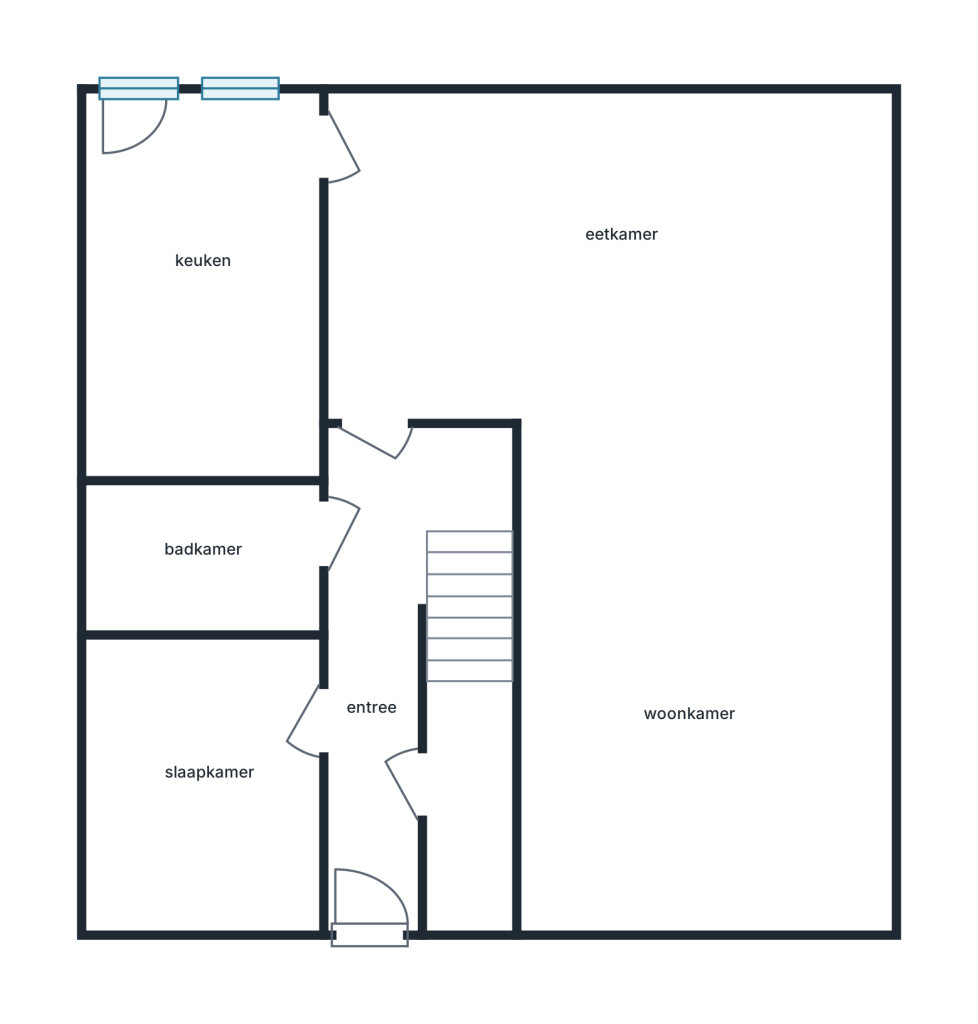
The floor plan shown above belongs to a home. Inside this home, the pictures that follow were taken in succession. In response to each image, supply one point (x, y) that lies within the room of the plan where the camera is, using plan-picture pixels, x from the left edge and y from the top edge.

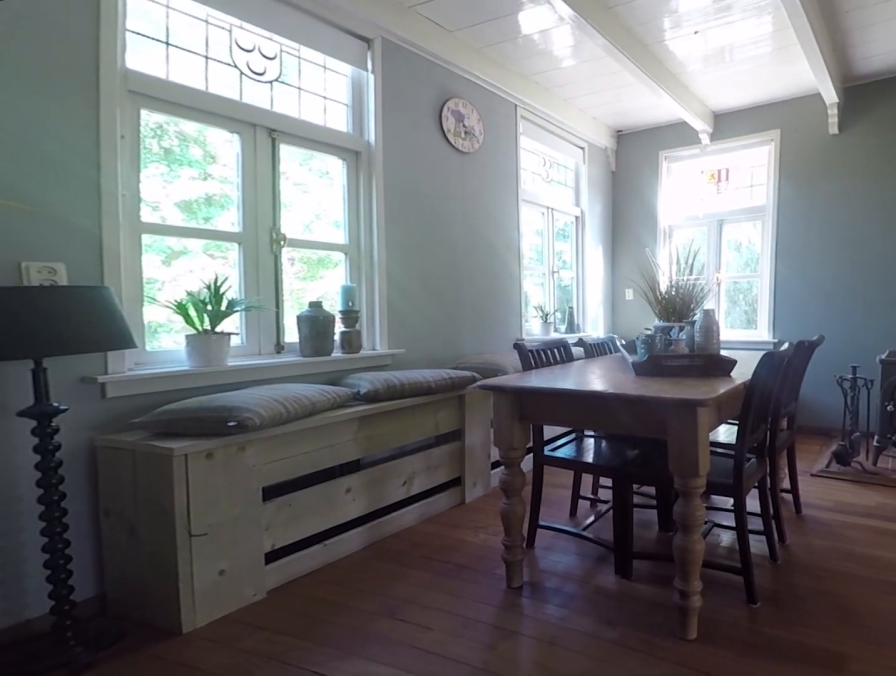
(875, 190)
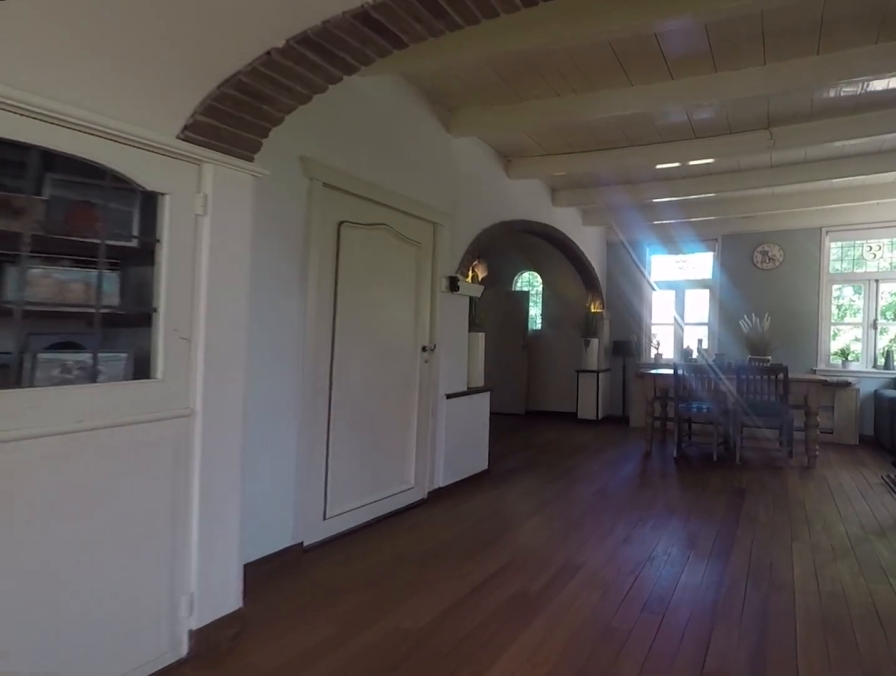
(875, 192)
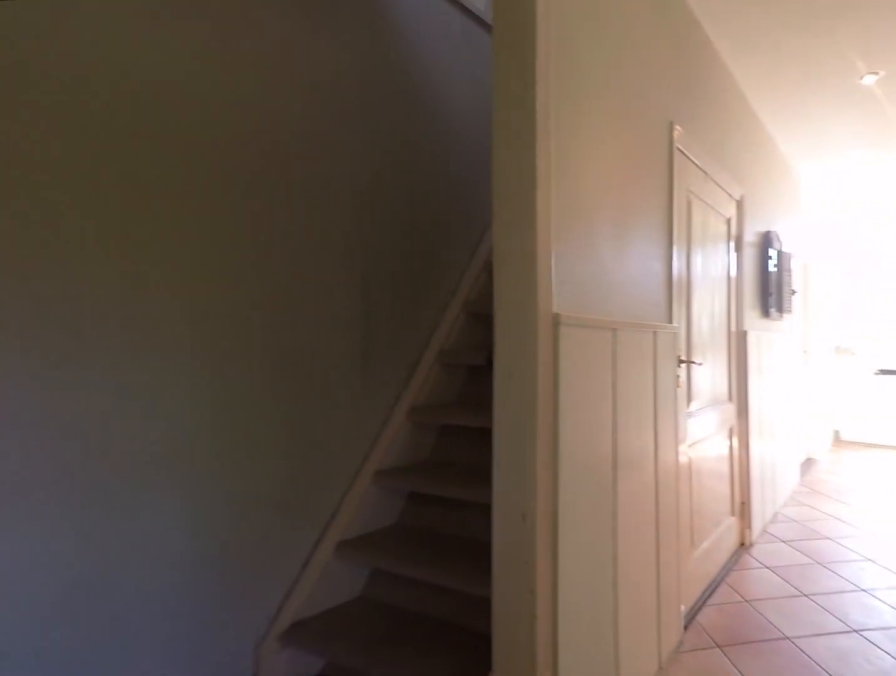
(389, 643)
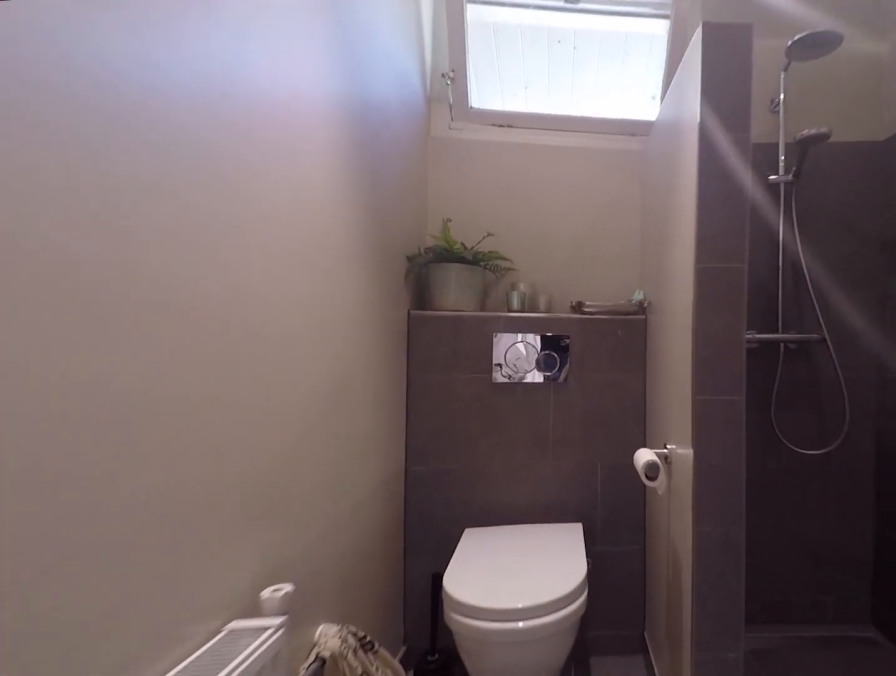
(205, 557)
